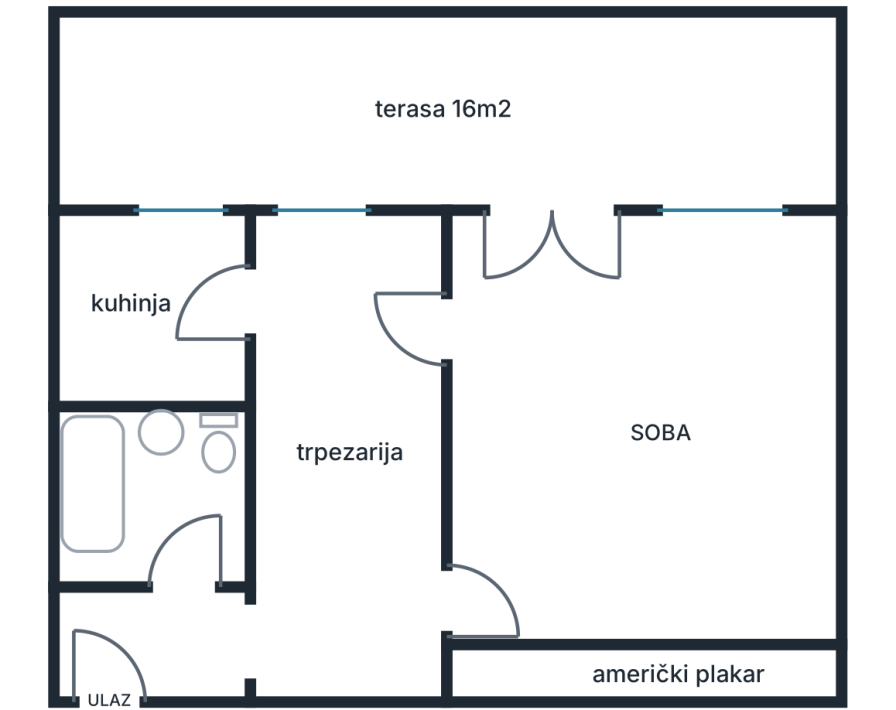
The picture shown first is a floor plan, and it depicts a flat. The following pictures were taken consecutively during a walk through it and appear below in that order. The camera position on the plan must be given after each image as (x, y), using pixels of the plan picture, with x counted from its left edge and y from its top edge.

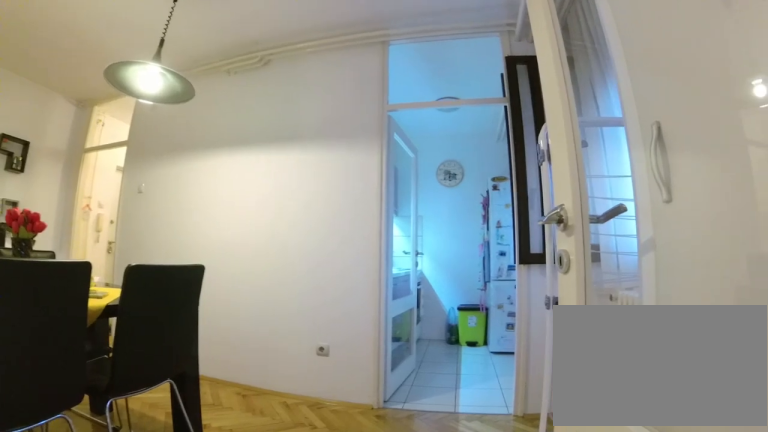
(515, 316)
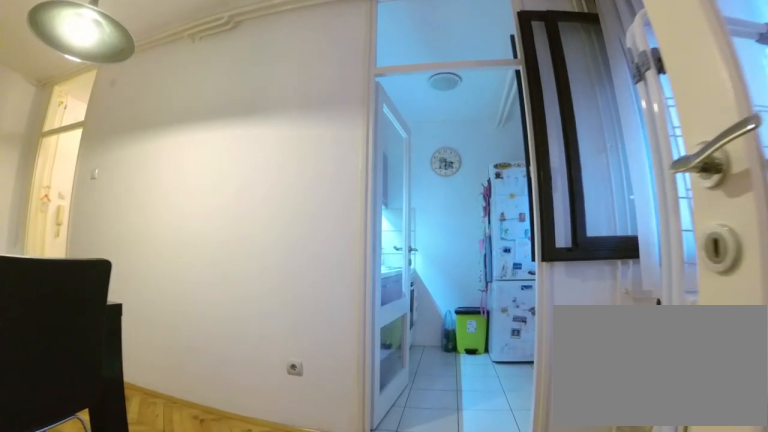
(469, 316)
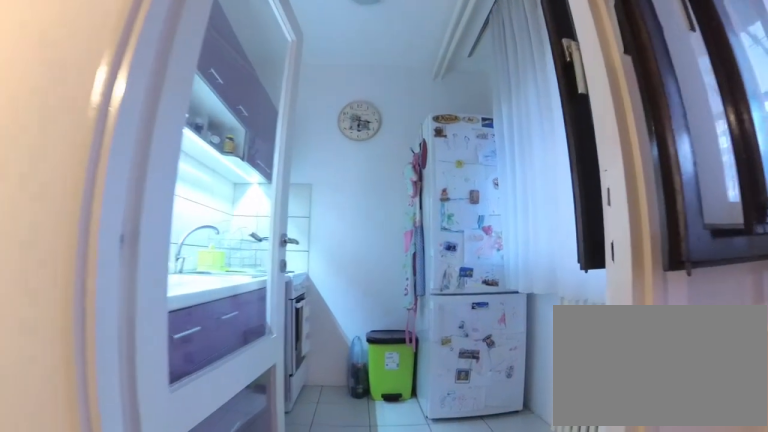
(357, 316)
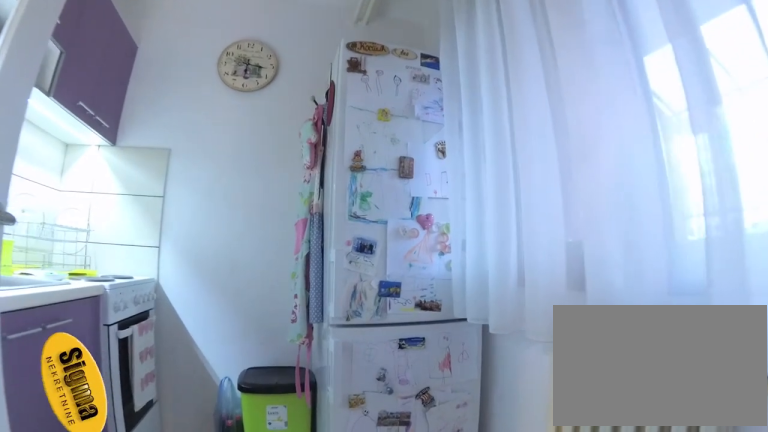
(267, 316)
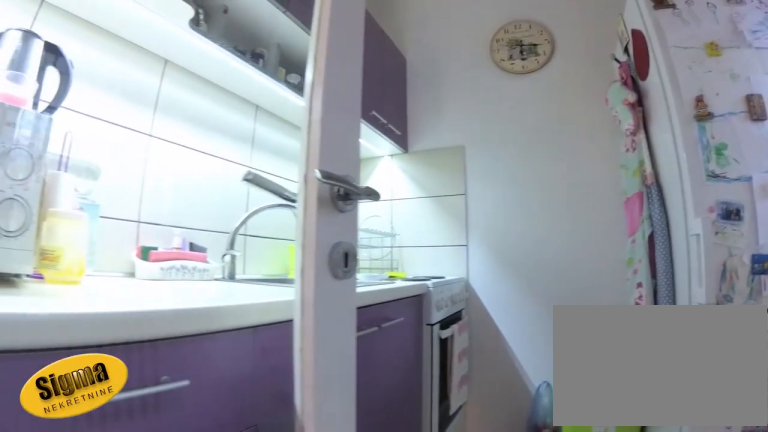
(223, 293)
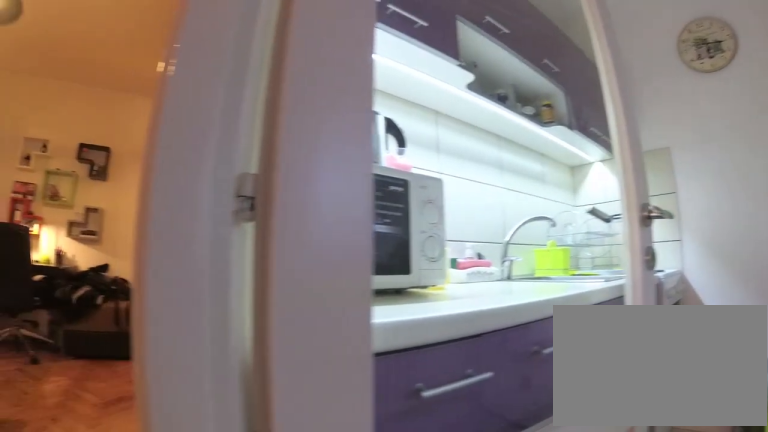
(263, 269)
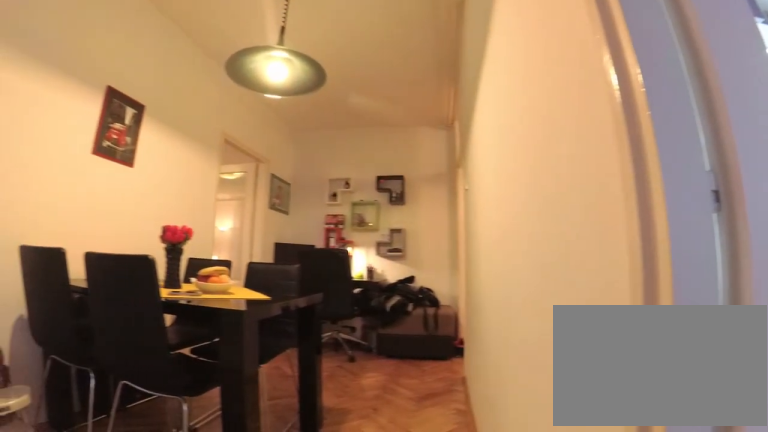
(265, 261)
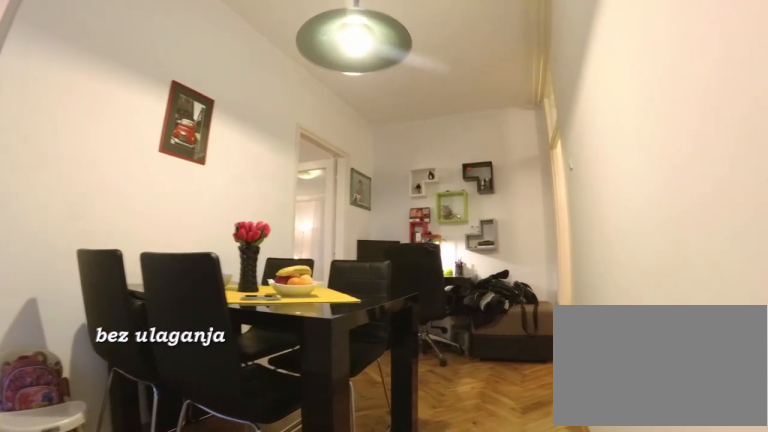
(292, 282)
